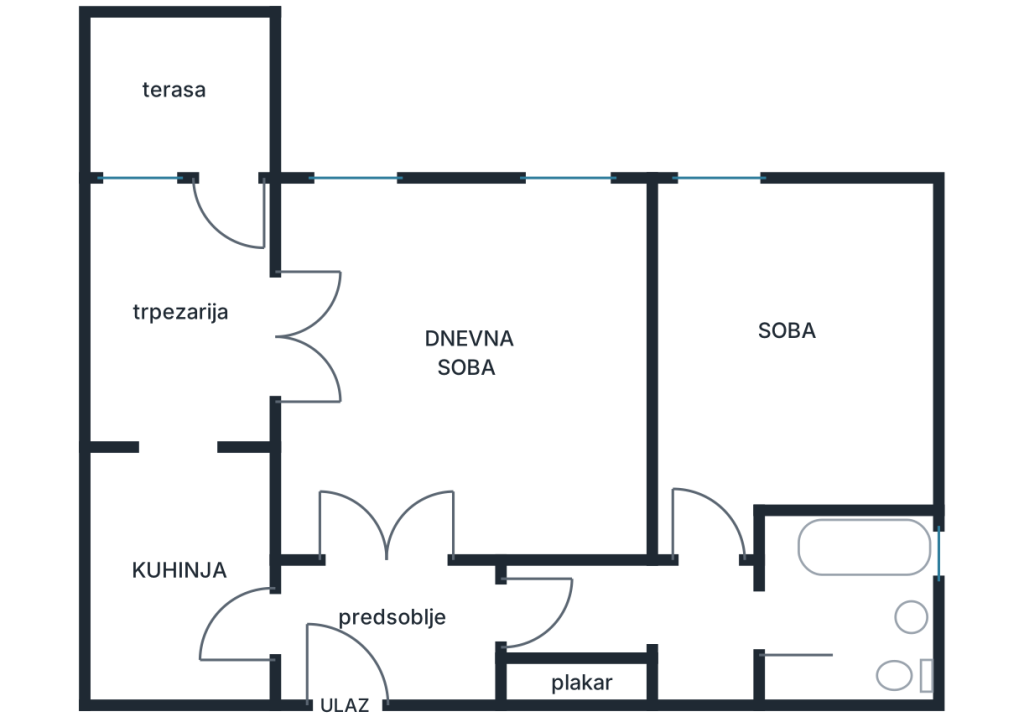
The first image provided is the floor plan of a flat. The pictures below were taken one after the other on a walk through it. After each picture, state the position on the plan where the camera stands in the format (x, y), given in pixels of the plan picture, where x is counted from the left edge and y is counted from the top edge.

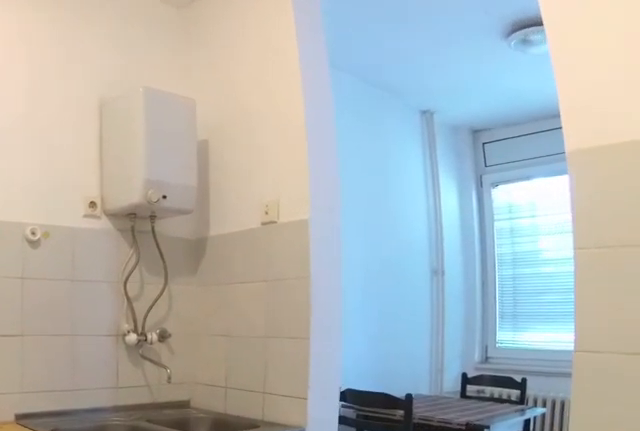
(294, 633)
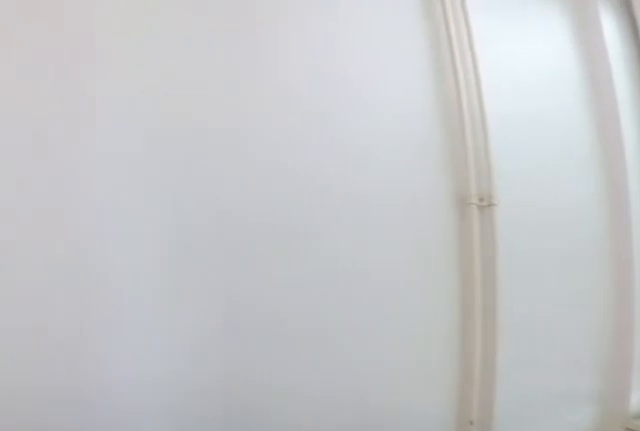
(211, 233)
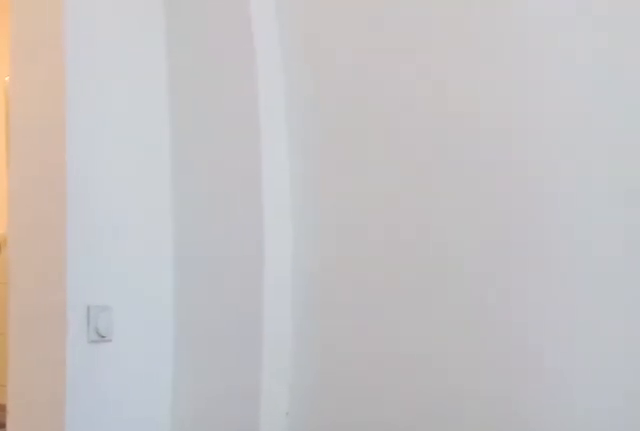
(201, 266)
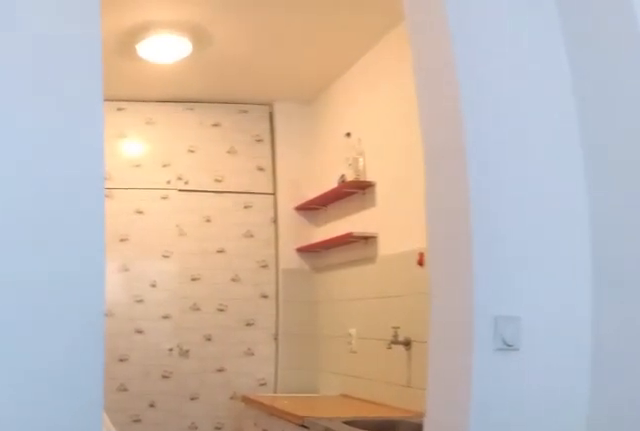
(226, 327)
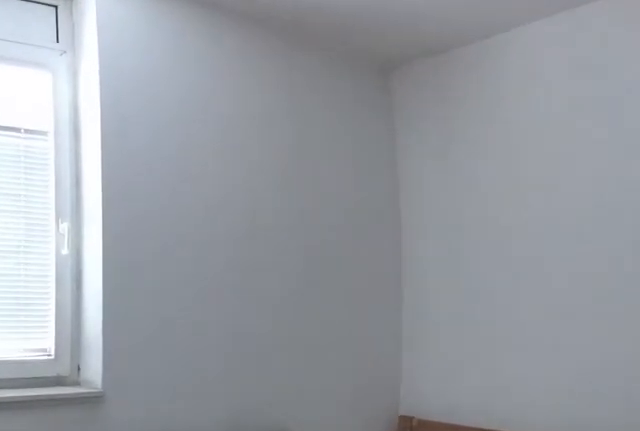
(712, 372)
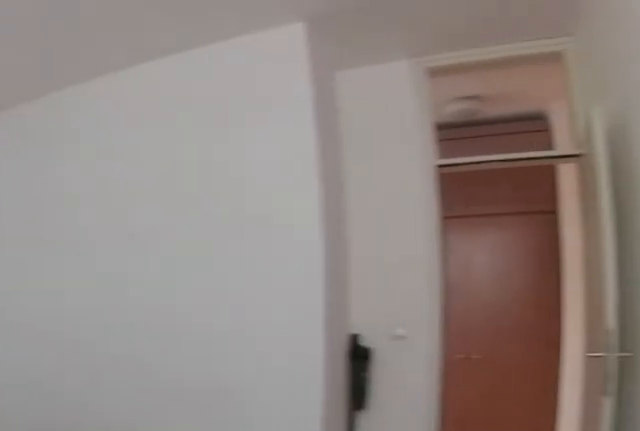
(695, 245)
